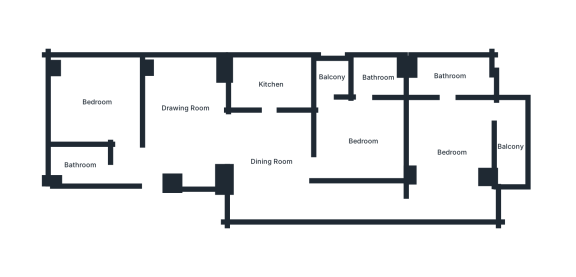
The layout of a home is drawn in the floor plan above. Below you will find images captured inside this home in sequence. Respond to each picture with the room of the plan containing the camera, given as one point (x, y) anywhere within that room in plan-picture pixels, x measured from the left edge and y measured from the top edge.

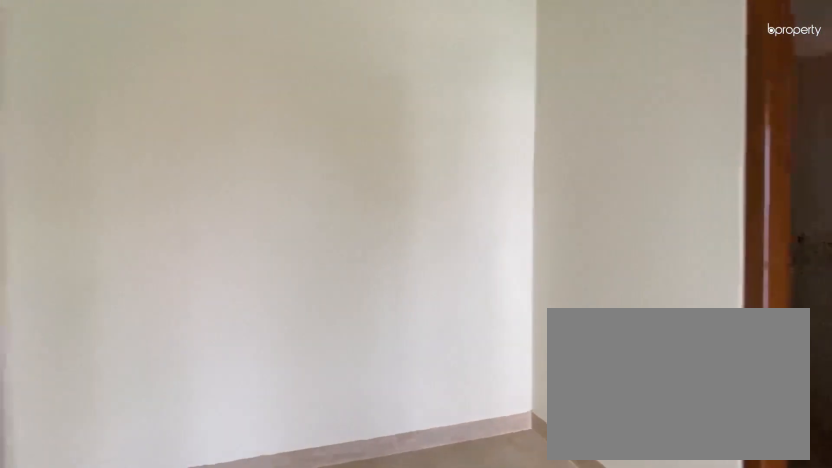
(450, 152)
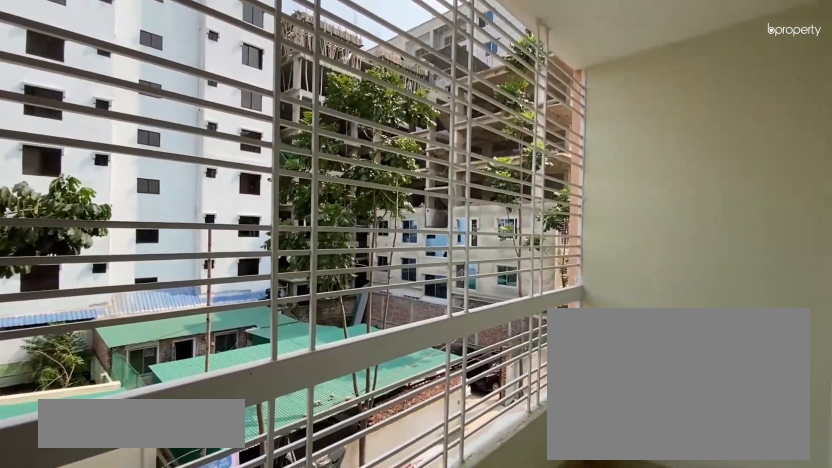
(511, 146)
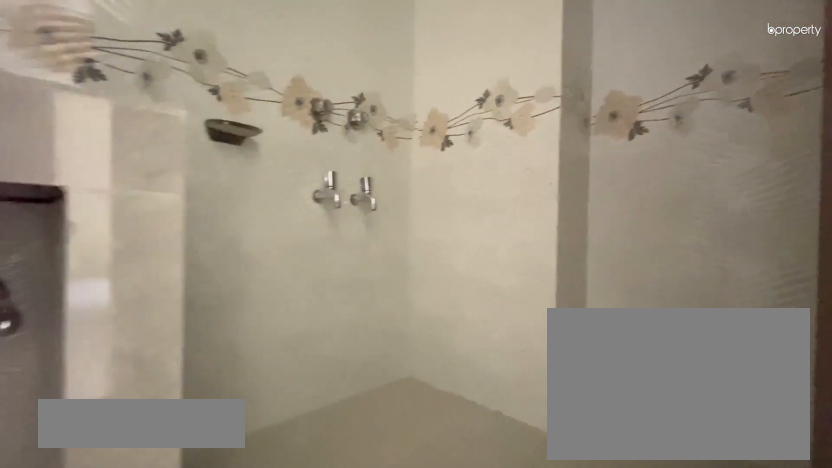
(449, 76)
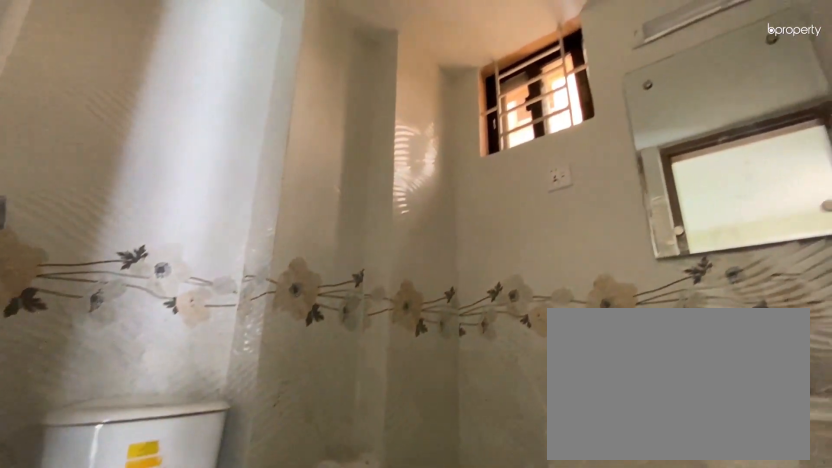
(449, 76)
